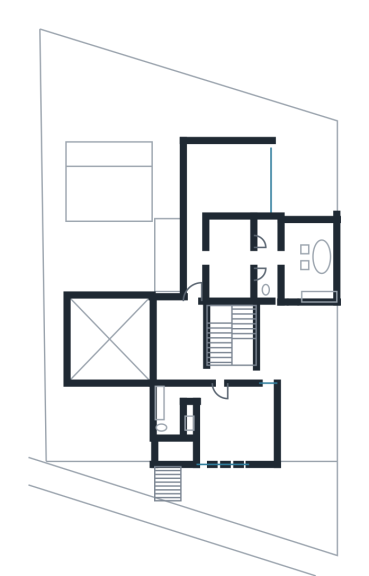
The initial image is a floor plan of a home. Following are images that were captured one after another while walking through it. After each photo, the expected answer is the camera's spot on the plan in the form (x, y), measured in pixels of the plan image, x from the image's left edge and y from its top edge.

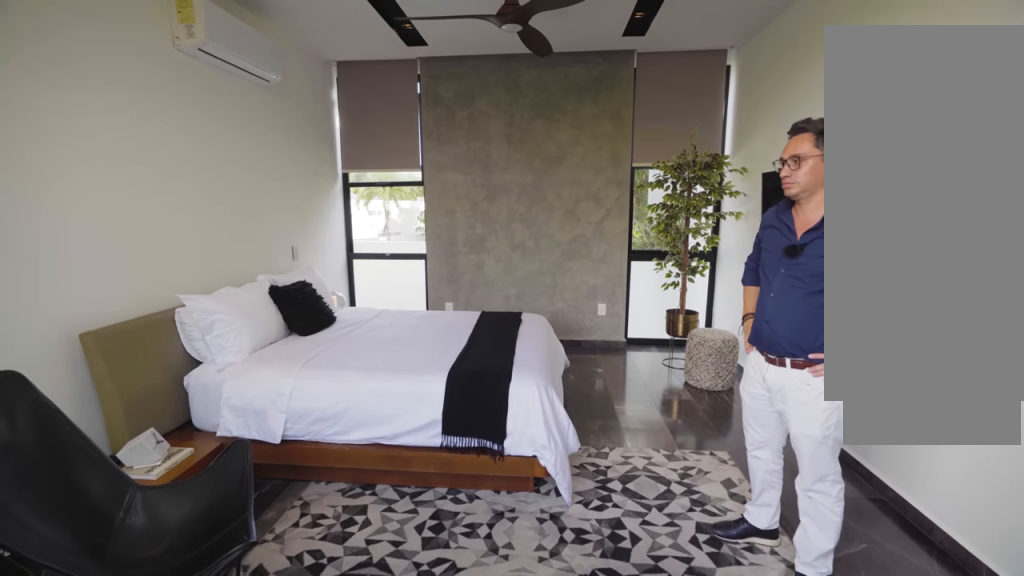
(189, 201)
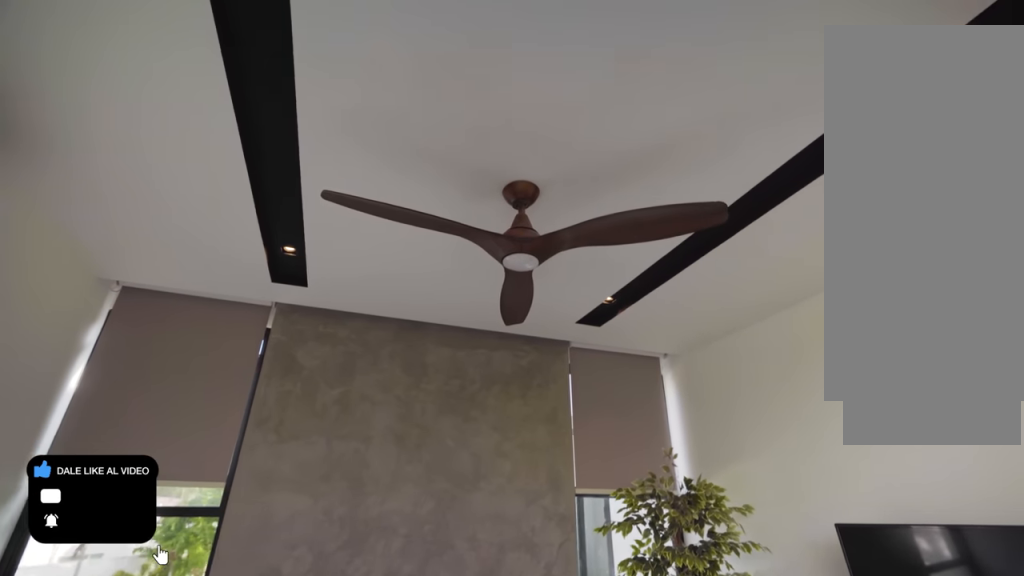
(205, 197)
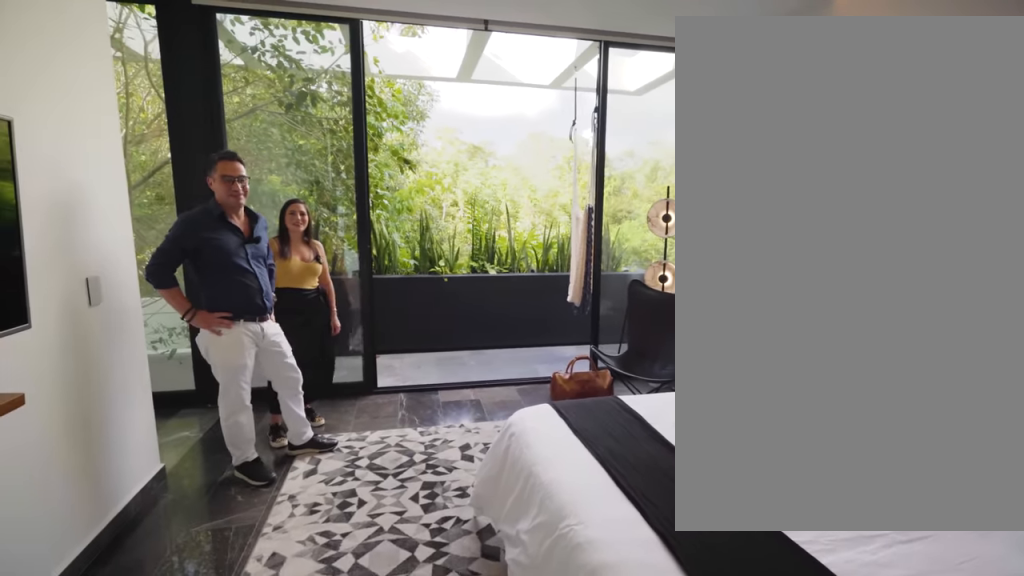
(254, 193)
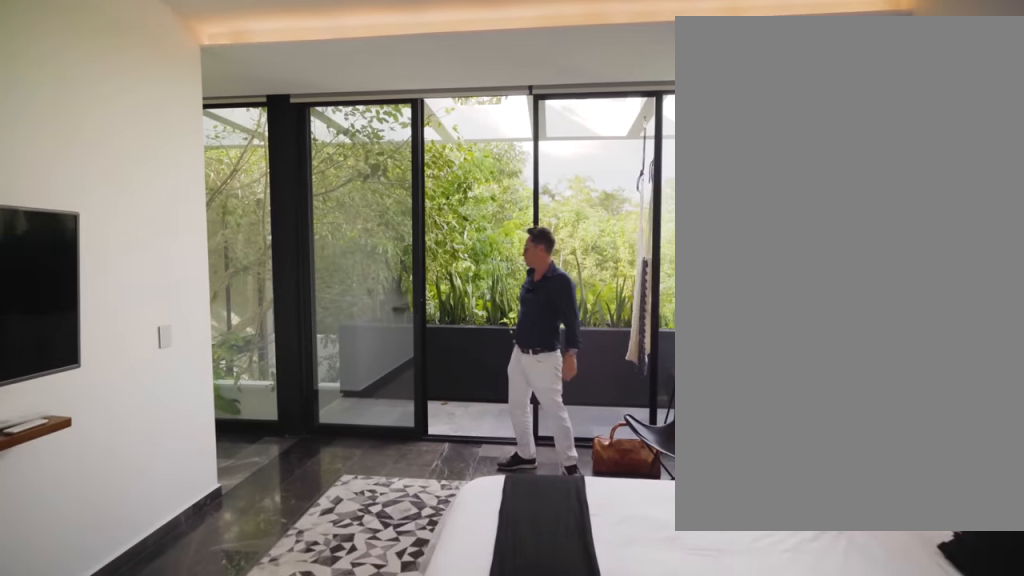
(262, 174)
